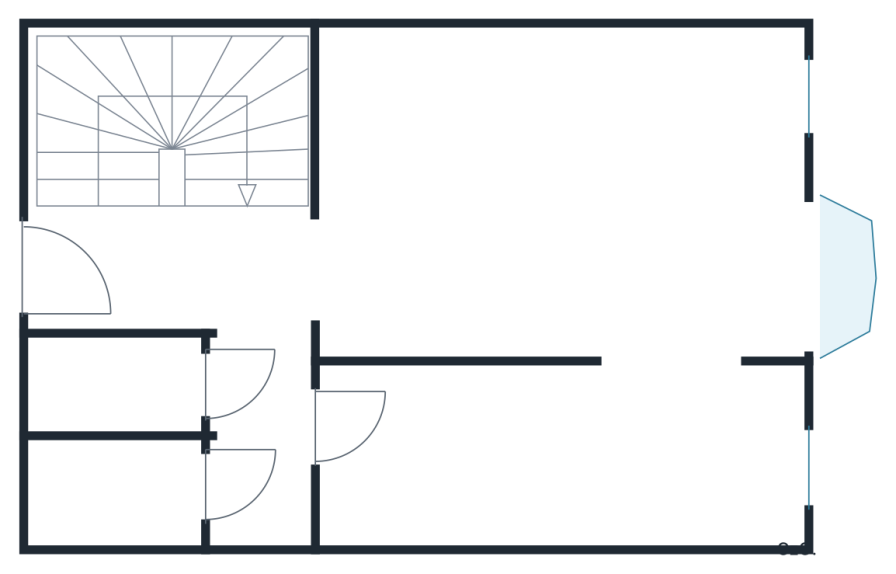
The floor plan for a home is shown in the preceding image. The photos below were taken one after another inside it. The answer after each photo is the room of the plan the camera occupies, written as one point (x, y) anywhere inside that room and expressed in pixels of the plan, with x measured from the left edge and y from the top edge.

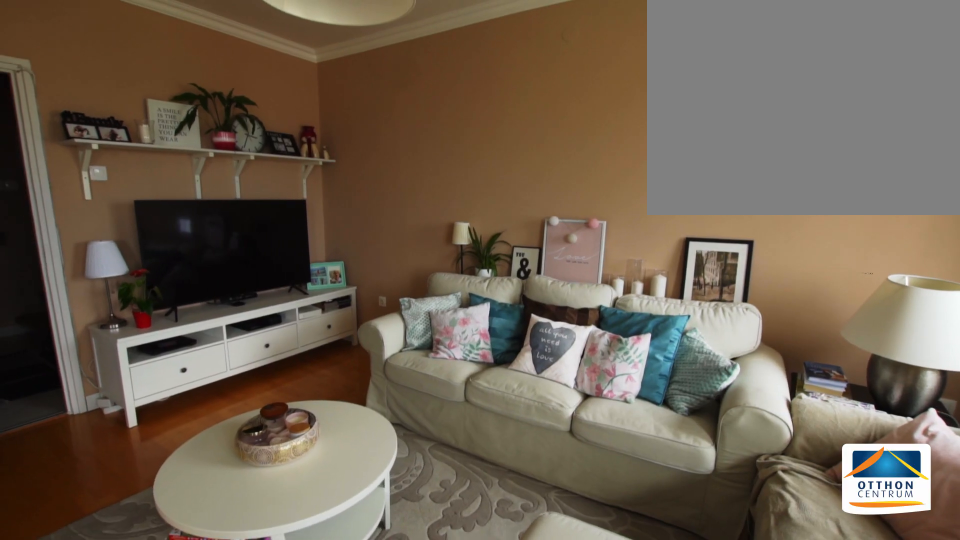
(570, 200)
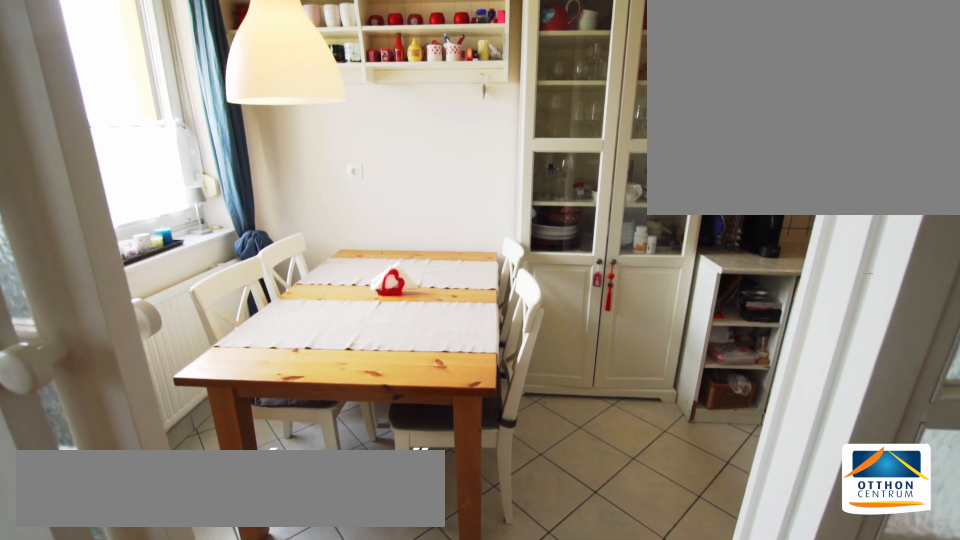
(571, 462)
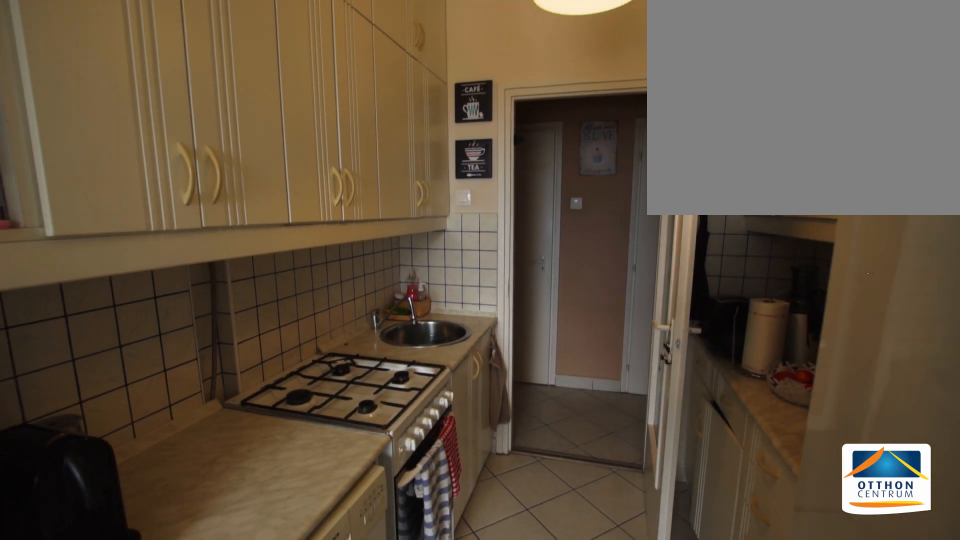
(571, 462)
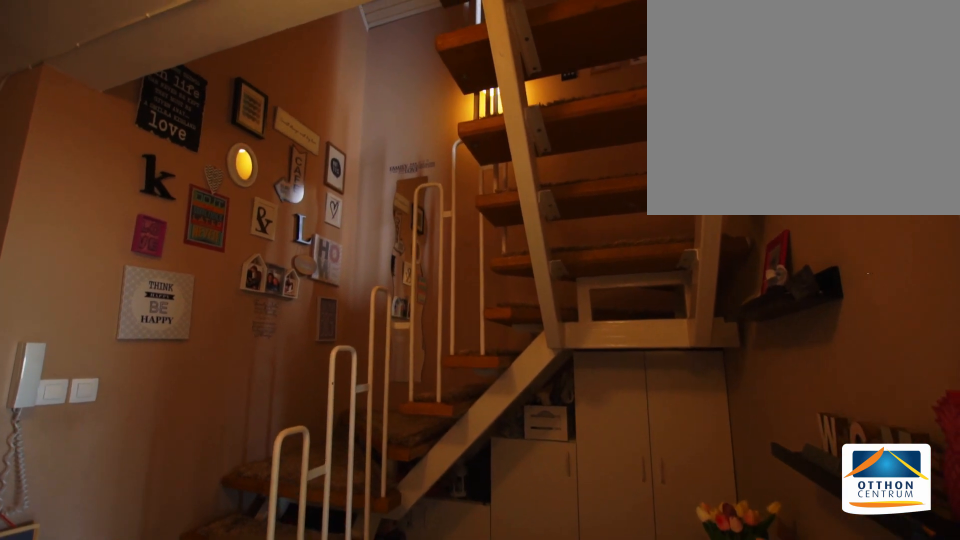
(257, 294)
